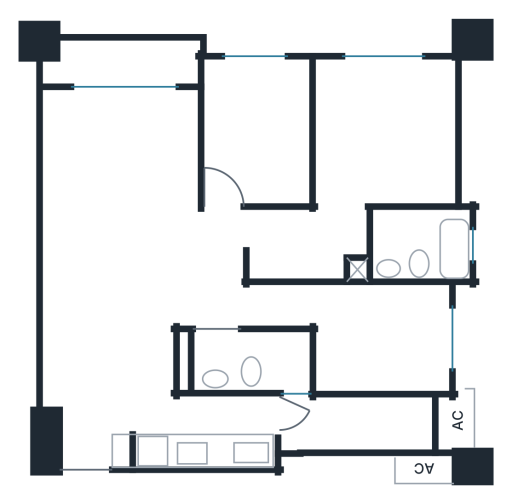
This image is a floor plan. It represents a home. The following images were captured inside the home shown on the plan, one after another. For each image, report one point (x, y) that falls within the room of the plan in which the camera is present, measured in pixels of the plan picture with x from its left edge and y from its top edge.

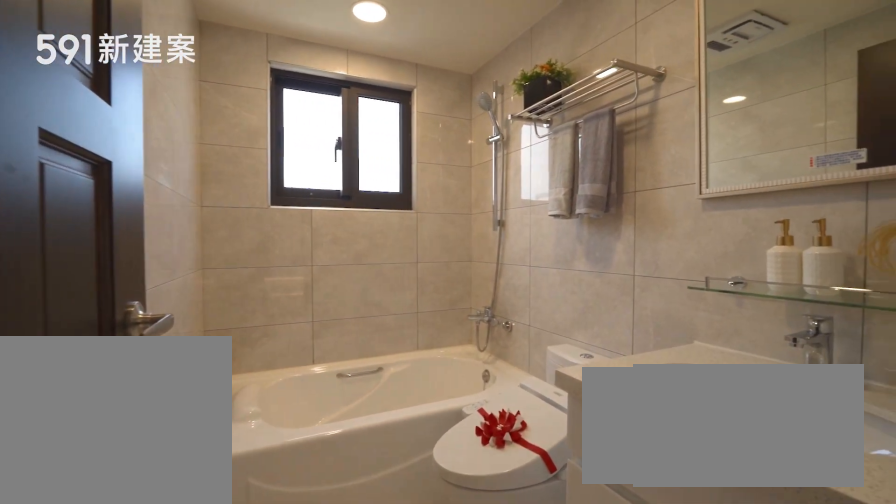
(421, 247)
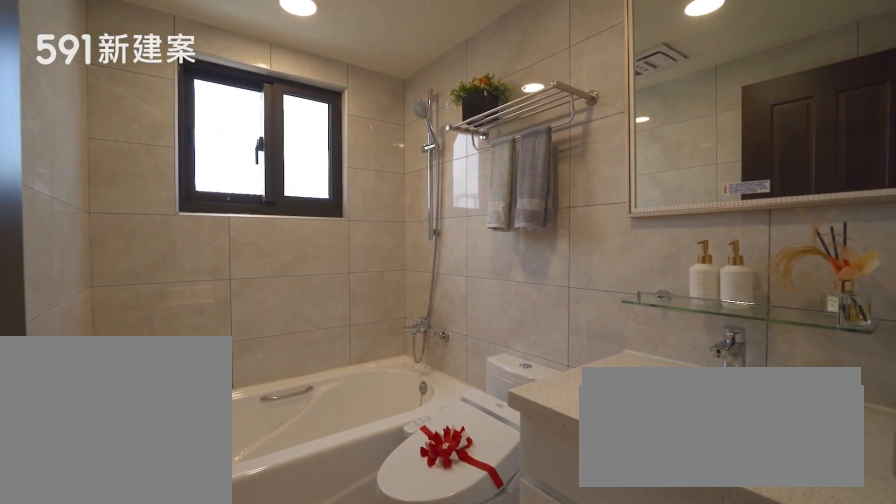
(421, 247)
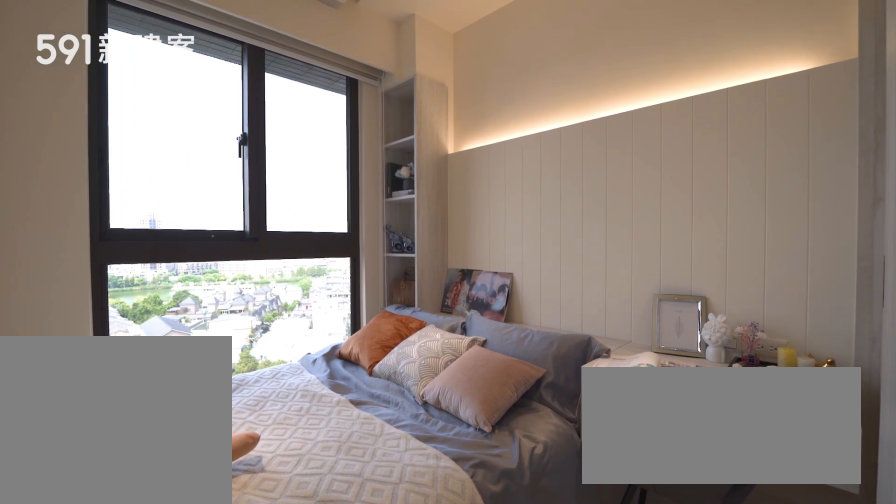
(365, 335)
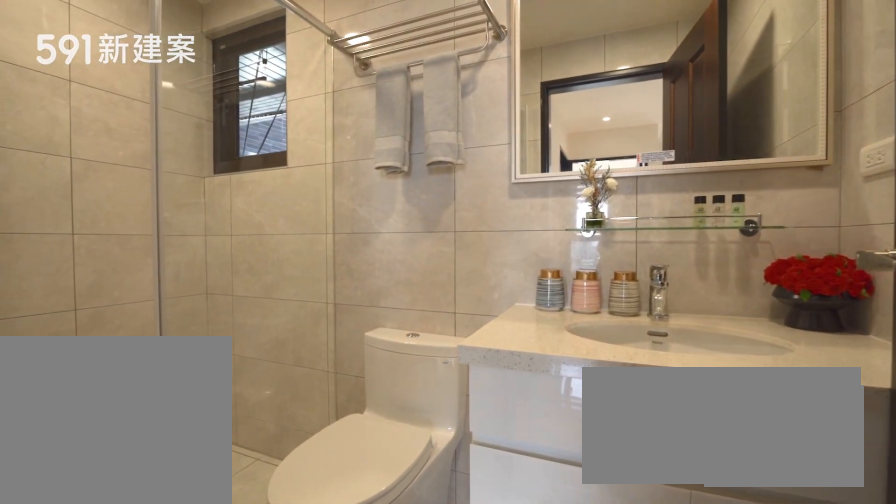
(255, 362)
